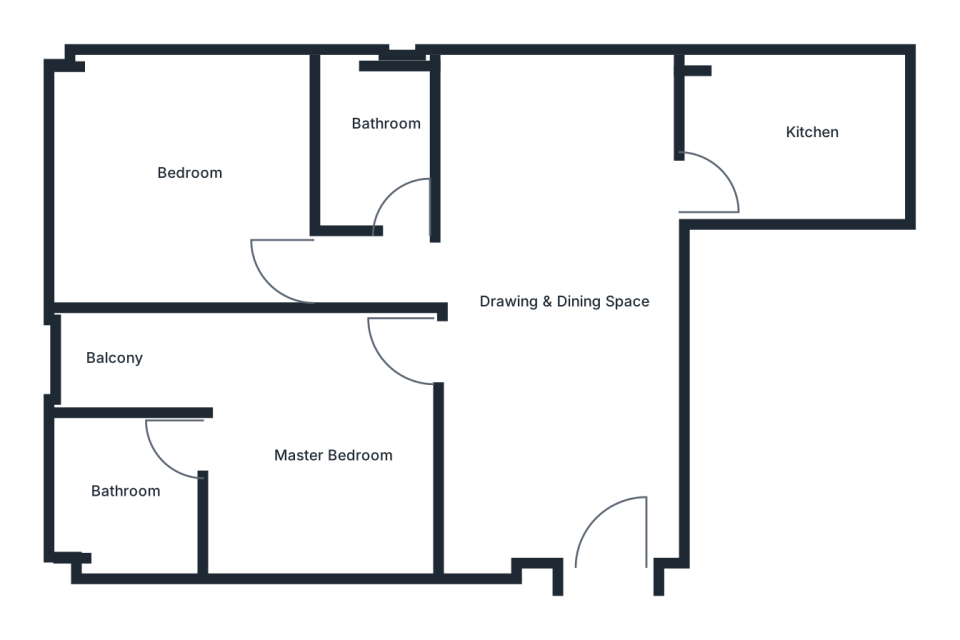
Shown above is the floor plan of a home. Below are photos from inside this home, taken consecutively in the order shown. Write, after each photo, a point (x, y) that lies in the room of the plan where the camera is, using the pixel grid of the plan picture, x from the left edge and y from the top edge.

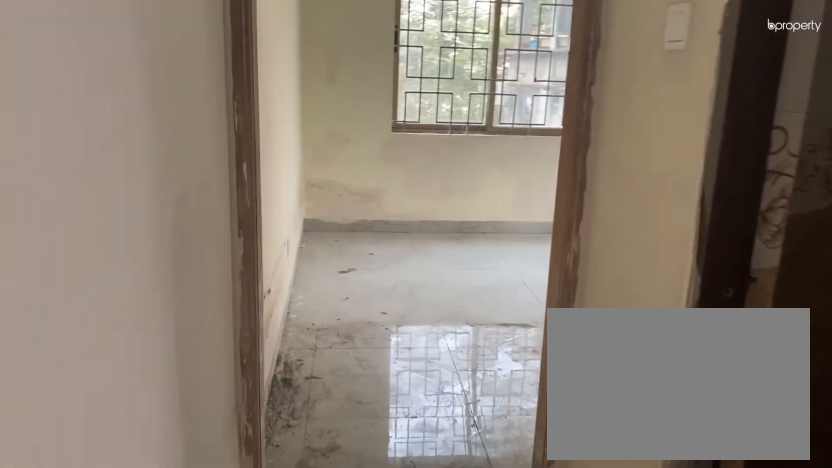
(380, 269)
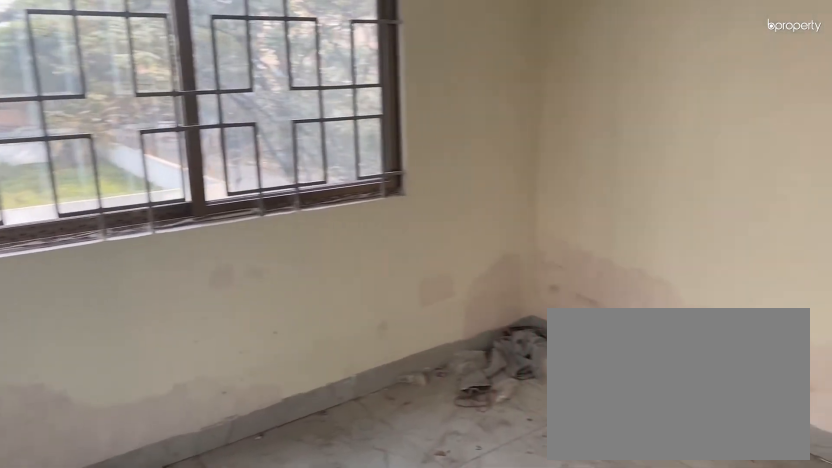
(180, 157)
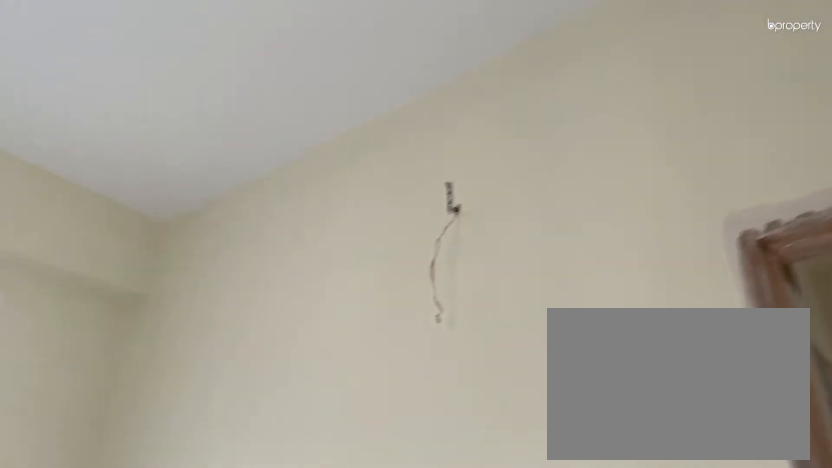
(180, 157)
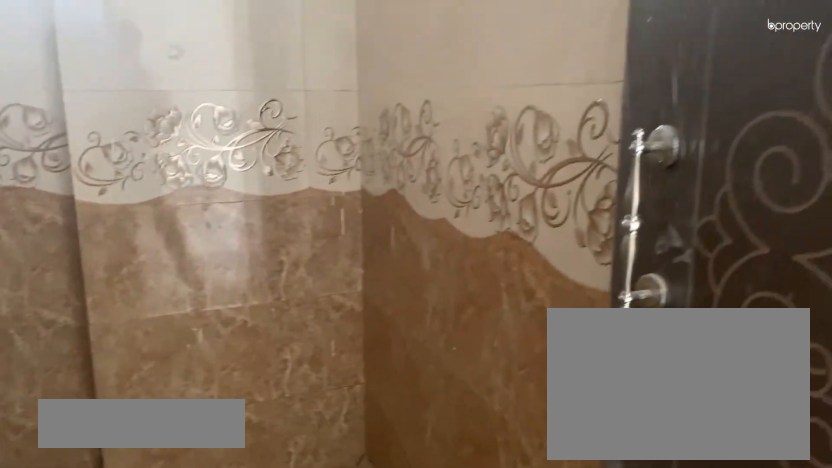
(396, 218)
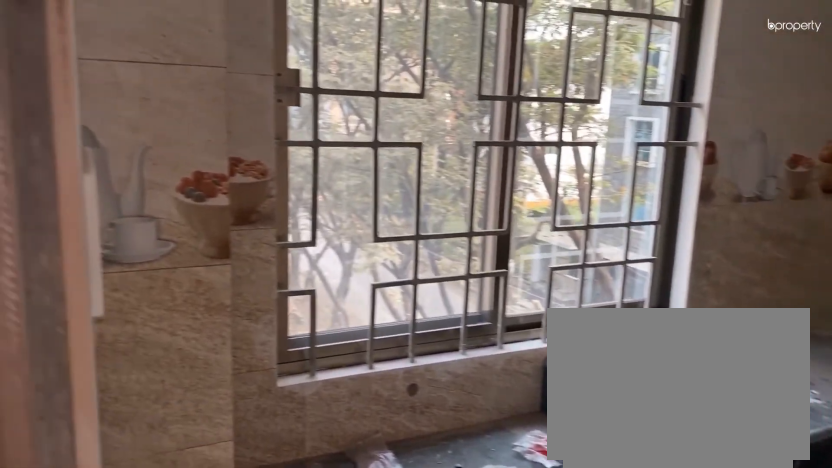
(784, 154)
